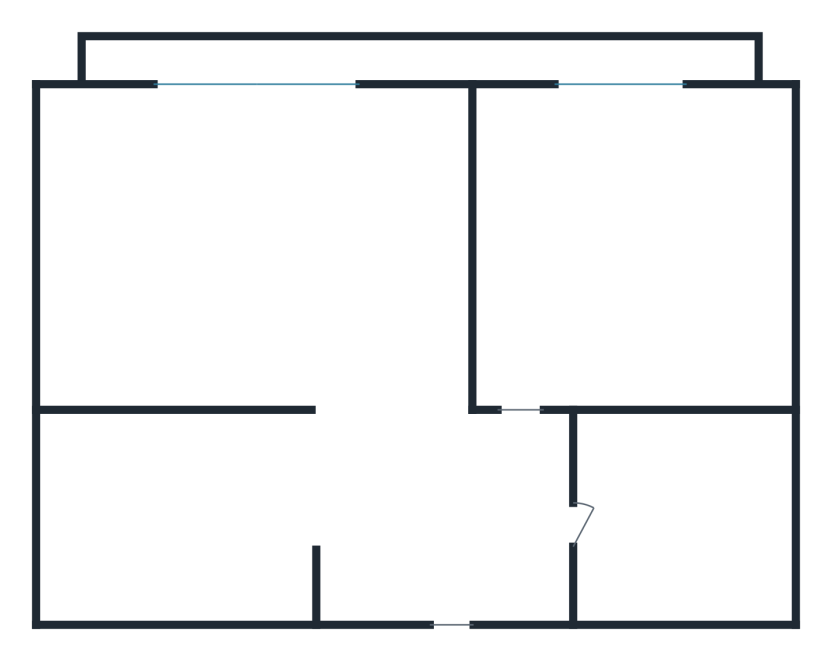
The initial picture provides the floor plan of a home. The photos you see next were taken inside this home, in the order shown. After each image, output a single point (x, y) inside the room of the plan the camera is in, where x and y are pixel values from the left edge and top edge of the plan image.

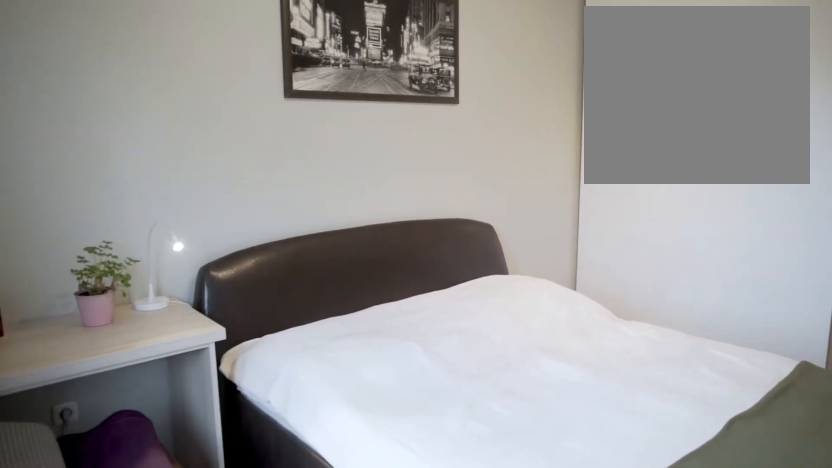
(536, 146)
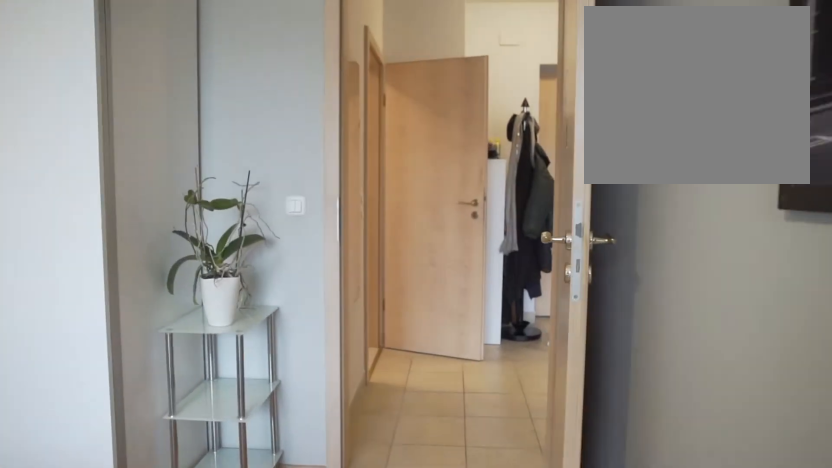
(536, 192)
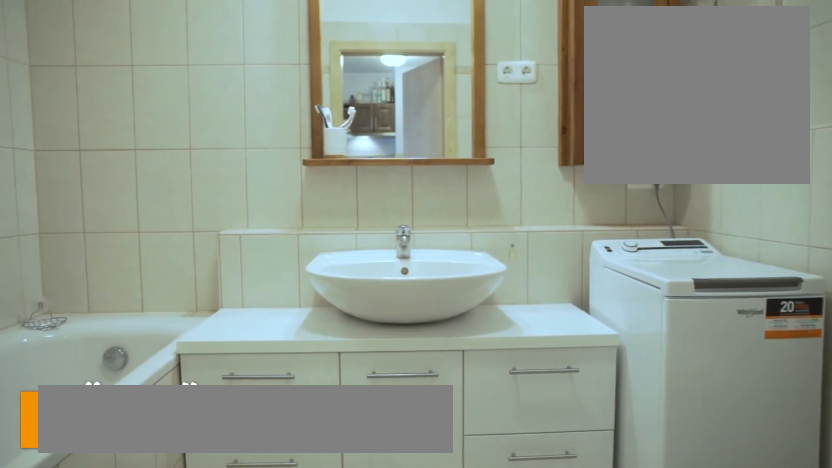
(580, 536)
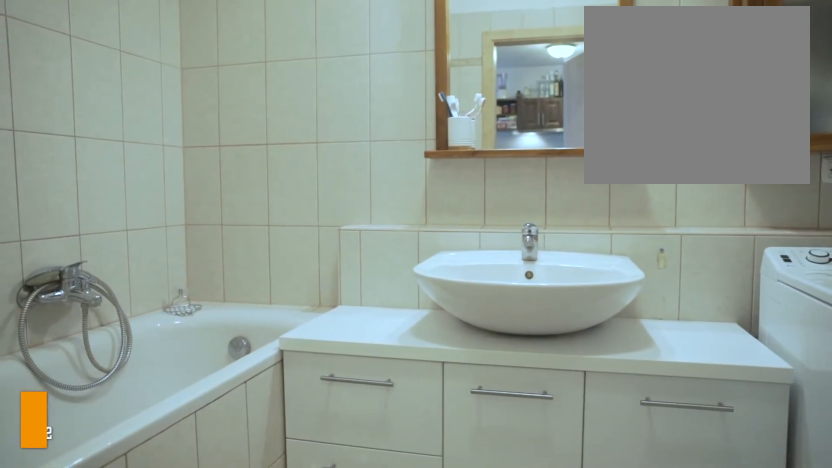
(579, 536)
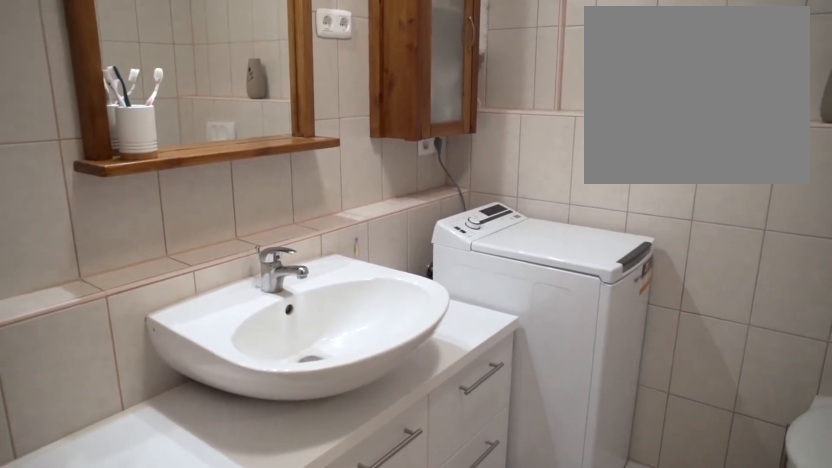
(629, 466)
